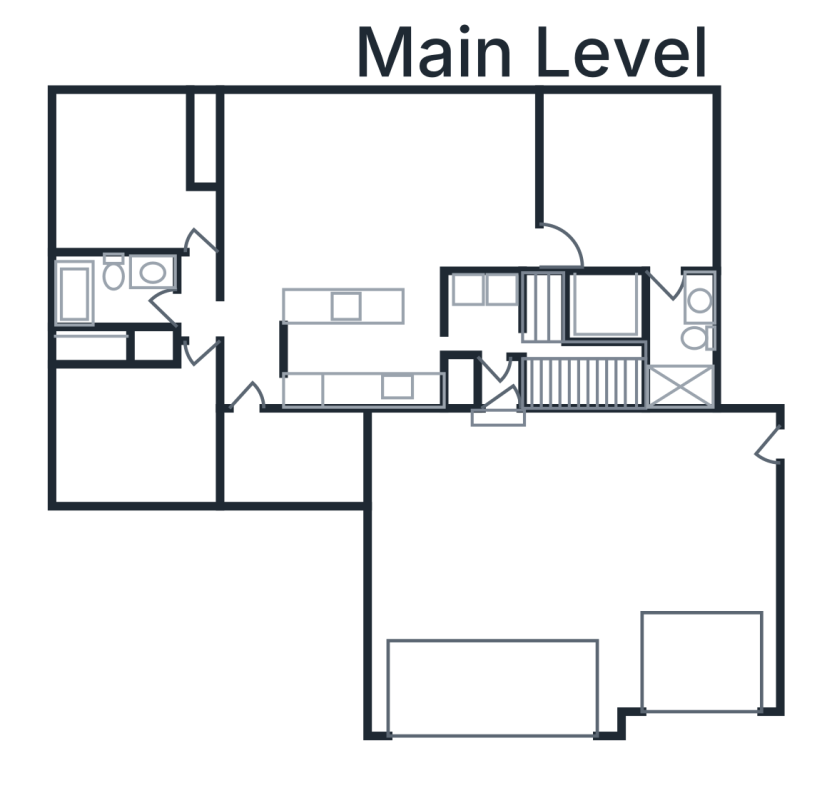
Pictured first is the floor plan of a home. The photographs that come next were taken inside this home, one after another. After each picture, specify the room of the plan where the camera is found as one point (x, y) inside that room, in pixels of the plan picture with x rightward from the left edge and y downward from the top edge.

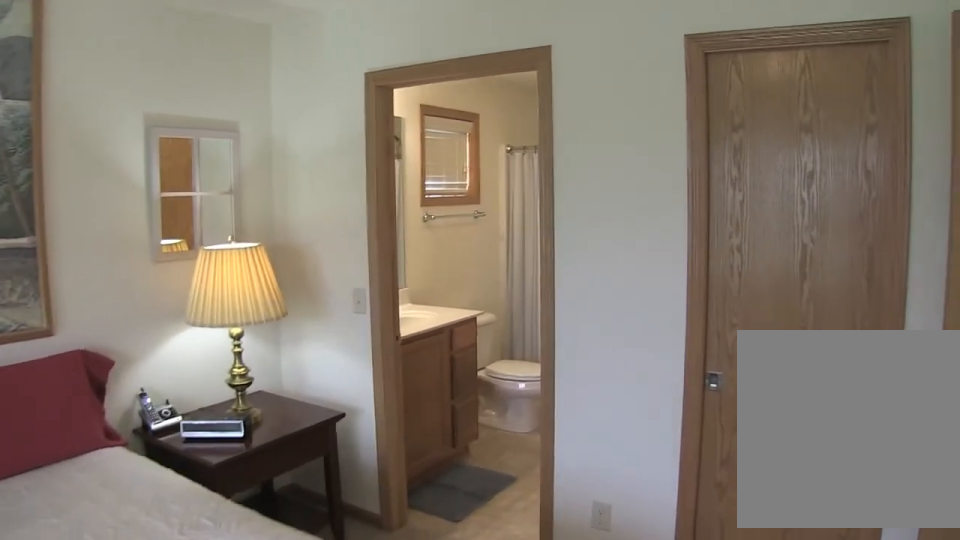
(627, 181)
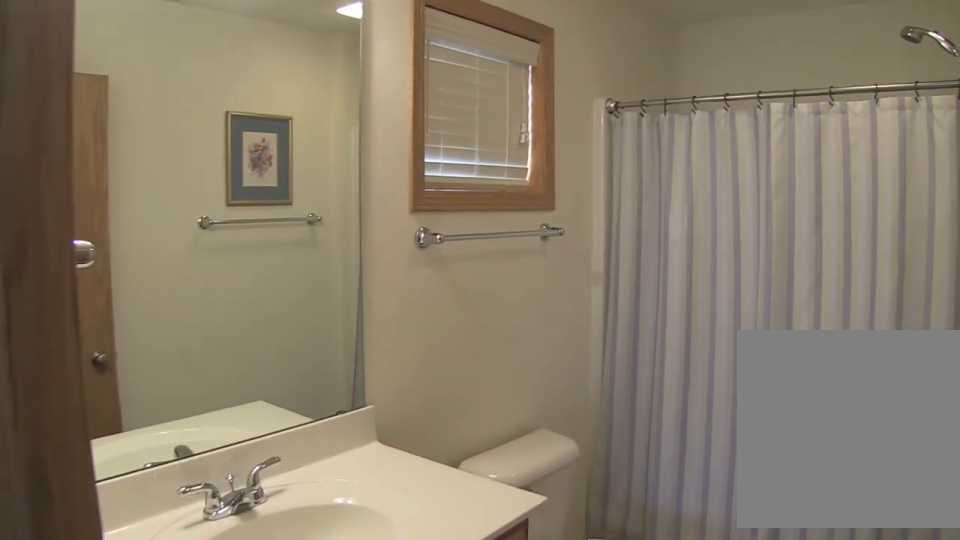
(681, 341)
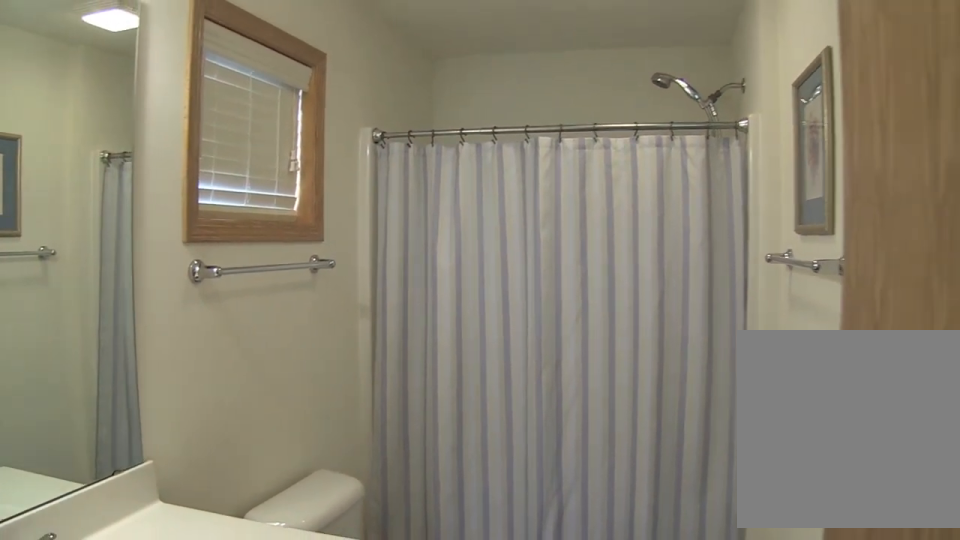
(681, 341)
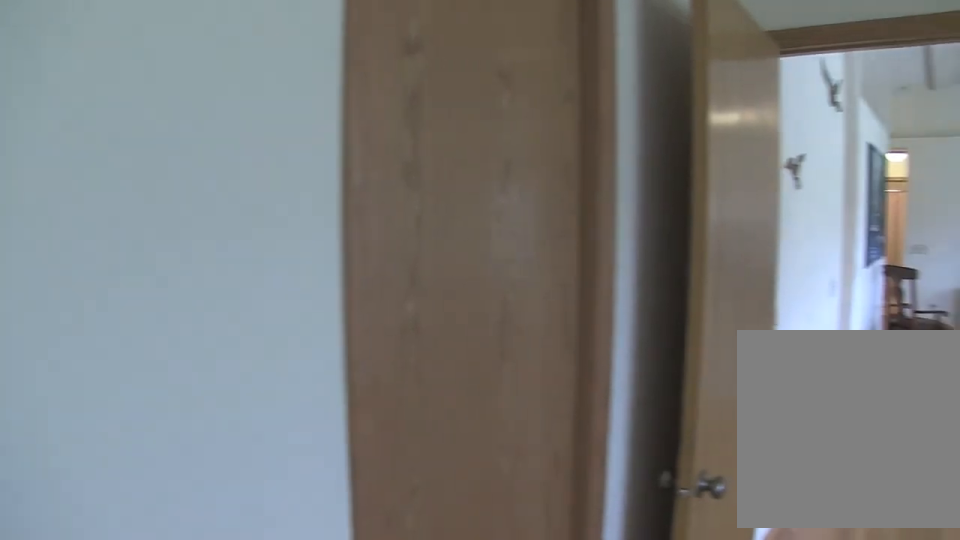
(627, 181)
